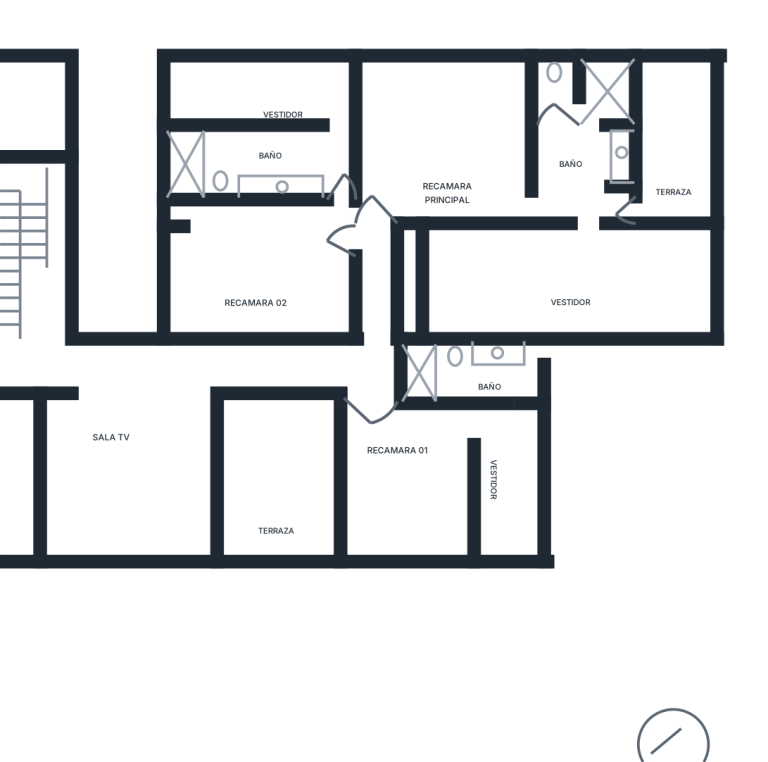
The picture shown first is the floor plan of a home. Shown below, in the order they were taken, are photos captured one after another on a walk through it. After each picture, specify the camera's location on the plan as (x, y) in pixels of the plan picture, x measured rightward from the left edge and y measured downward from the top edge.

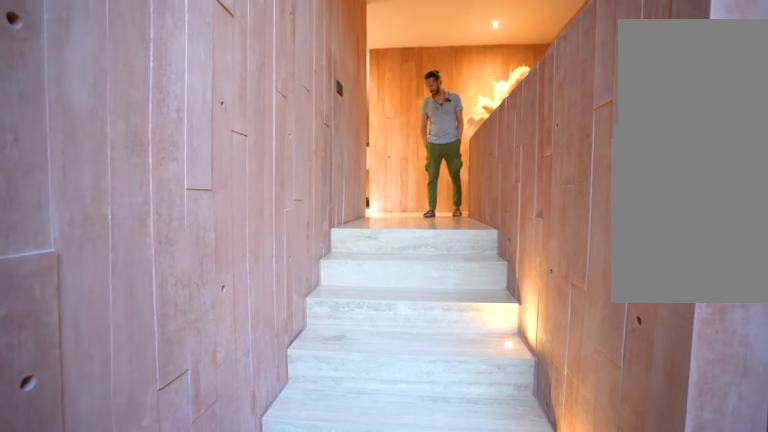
(49, 248)
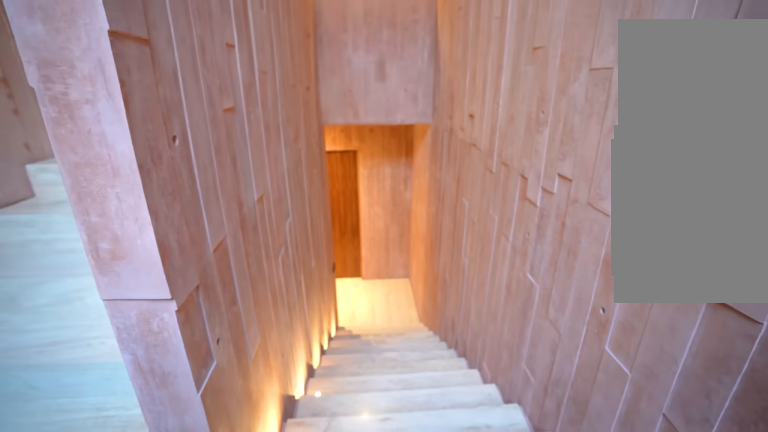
(28, 204)
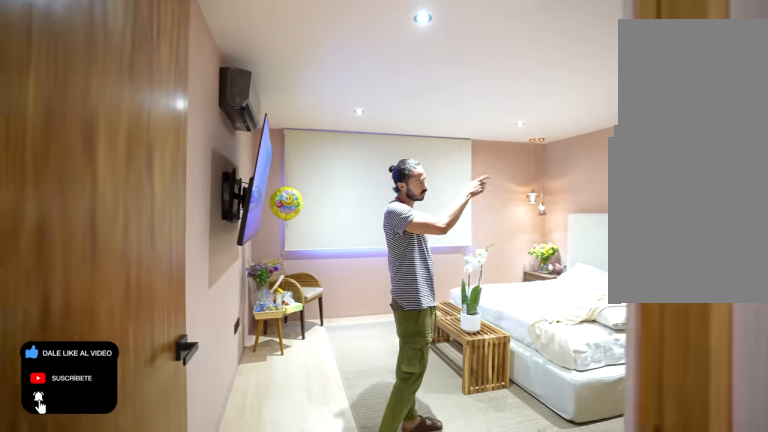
(368, 244)
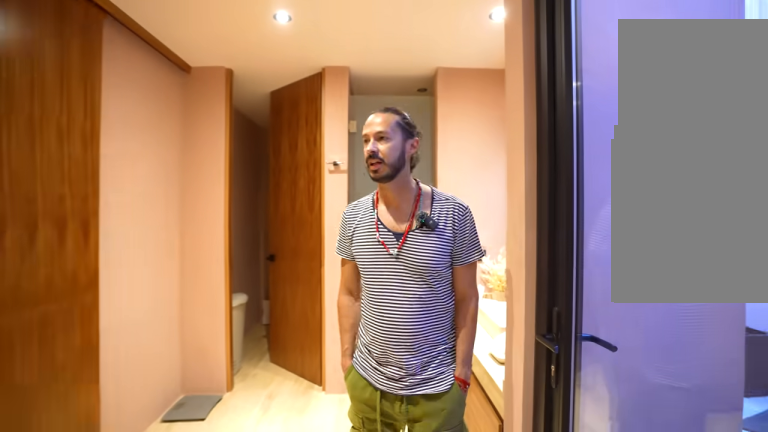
(583, 245)
